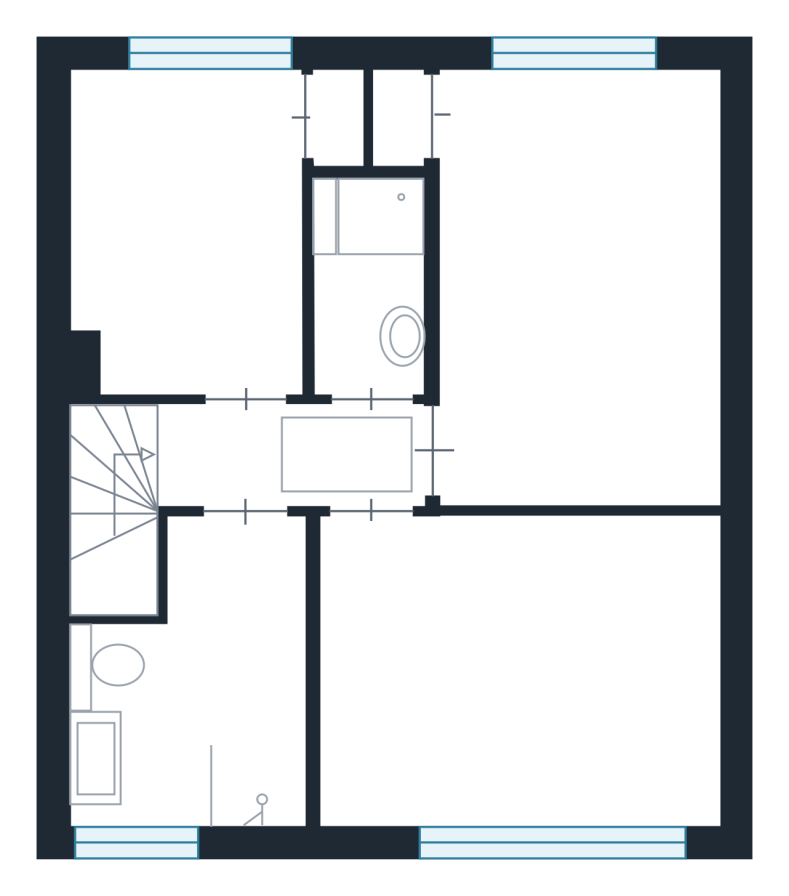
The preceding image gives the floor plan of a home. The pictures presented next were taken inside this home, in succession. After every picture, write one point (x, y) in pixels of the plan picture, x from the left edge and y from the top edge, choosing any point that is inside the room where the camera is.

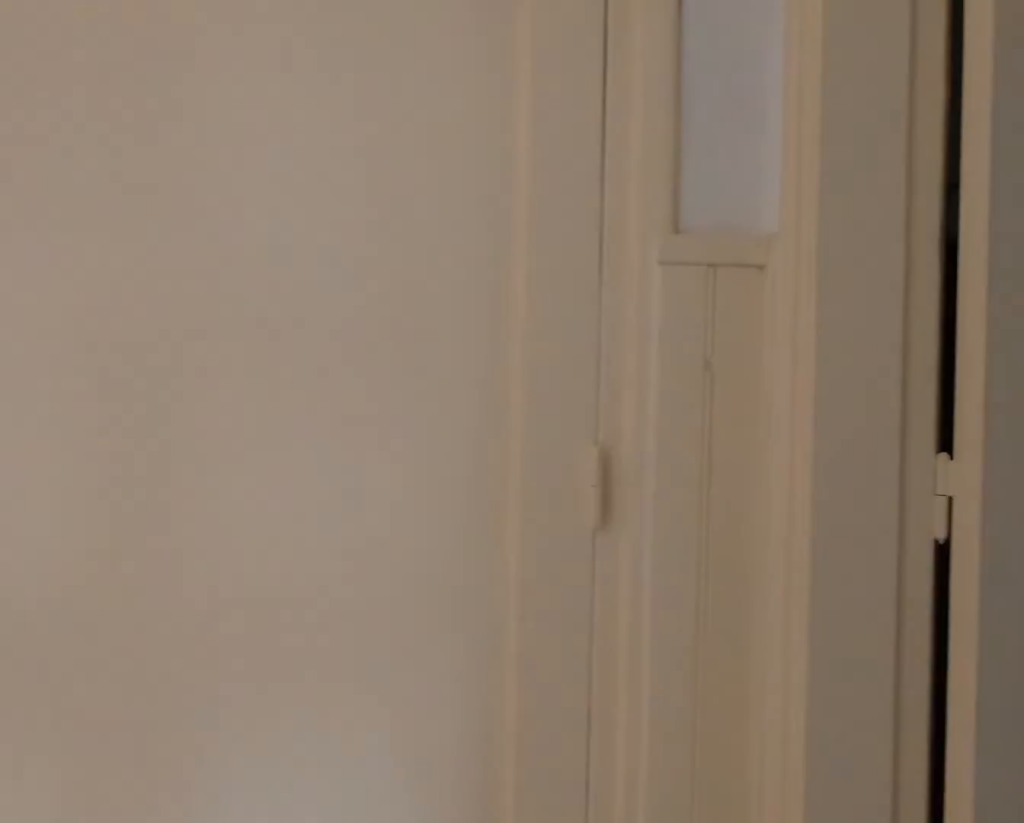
(292, 454)
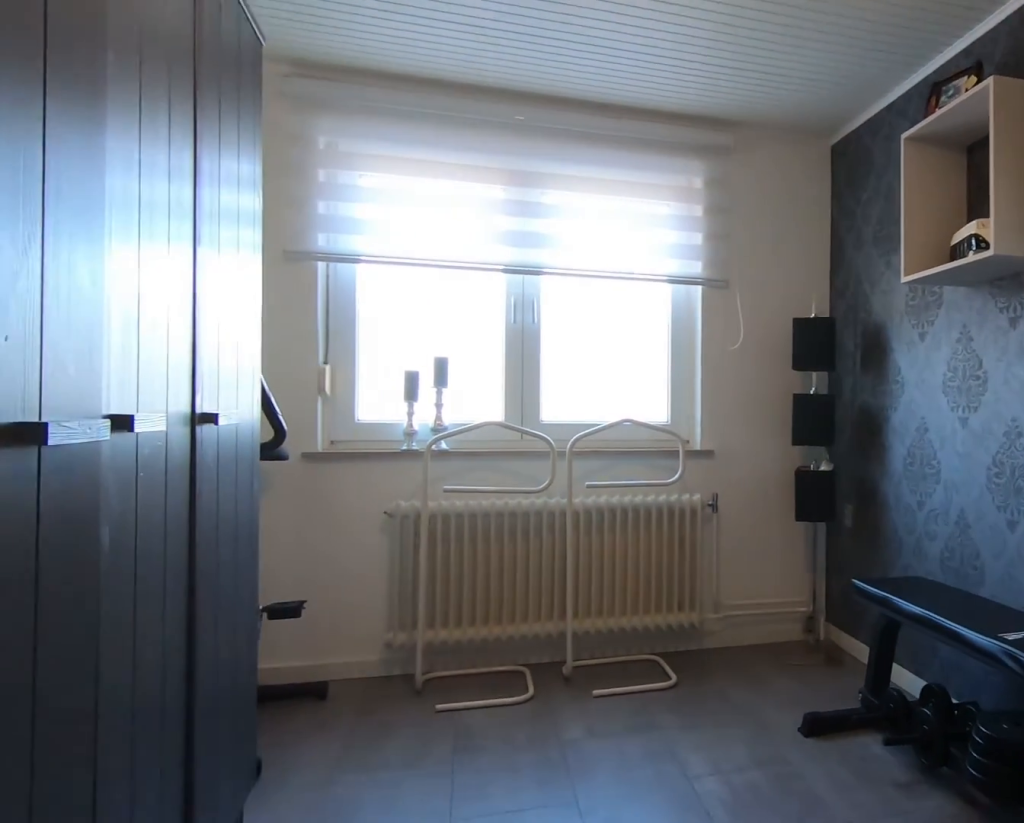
(577, 287)
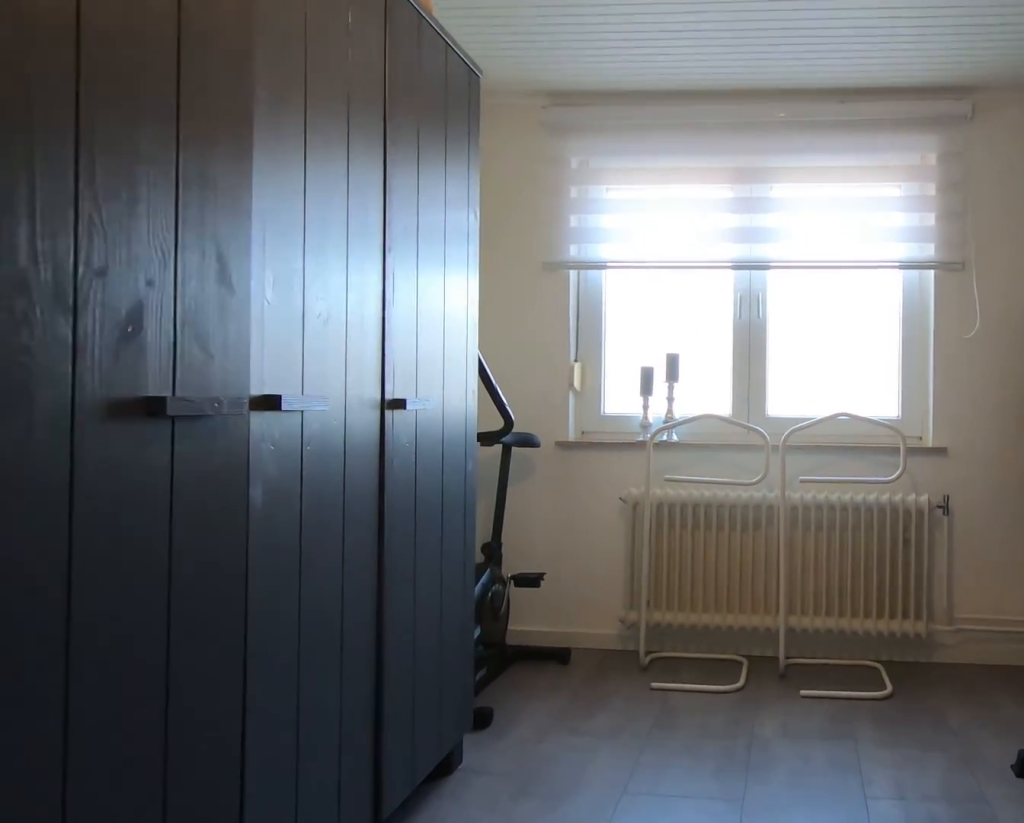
(577, 287)
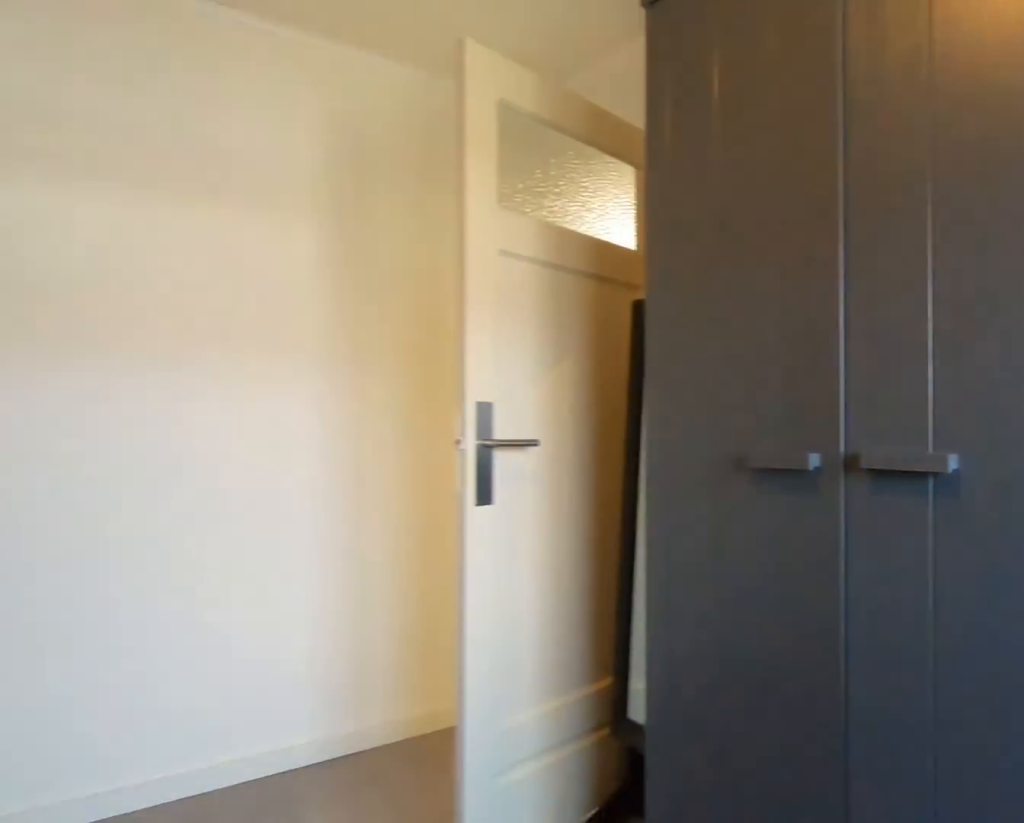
(577, 287)
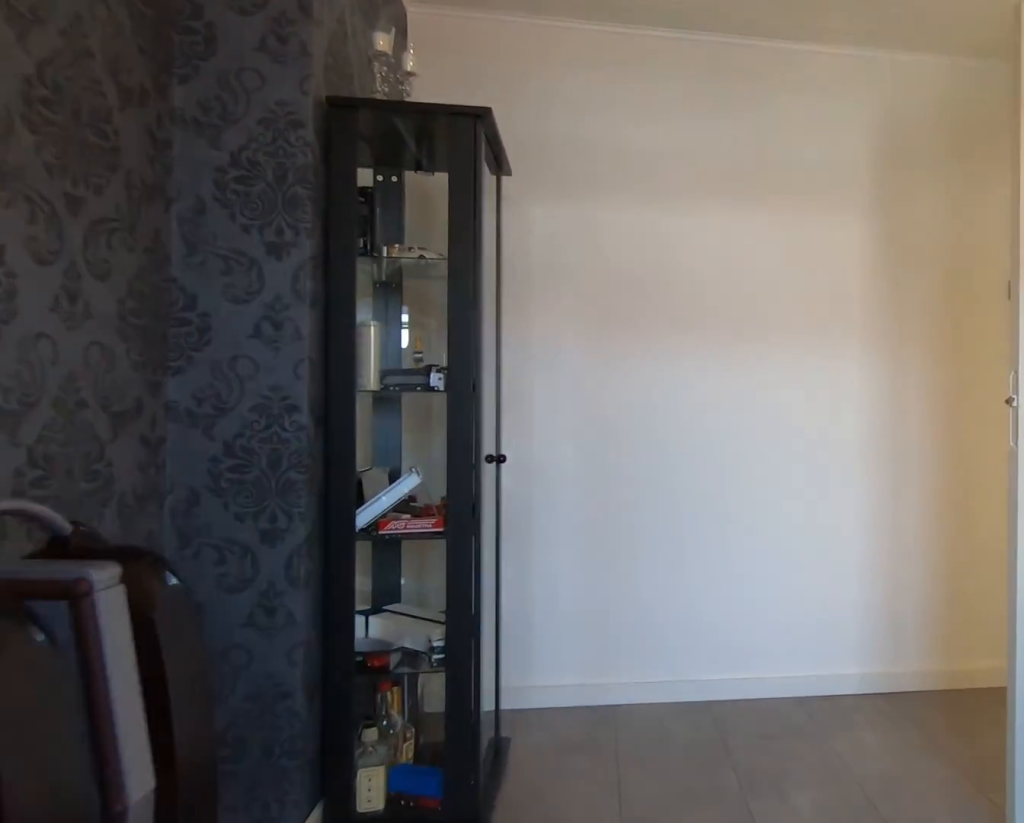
(577, 287)
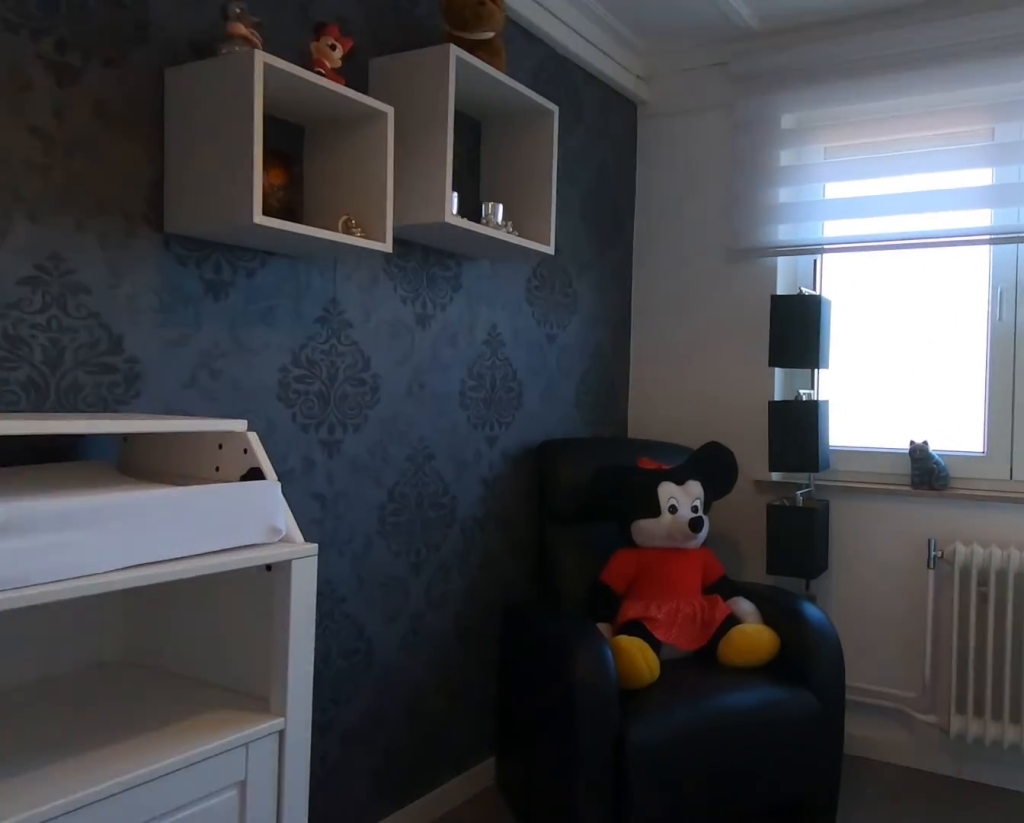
(188, 229)
